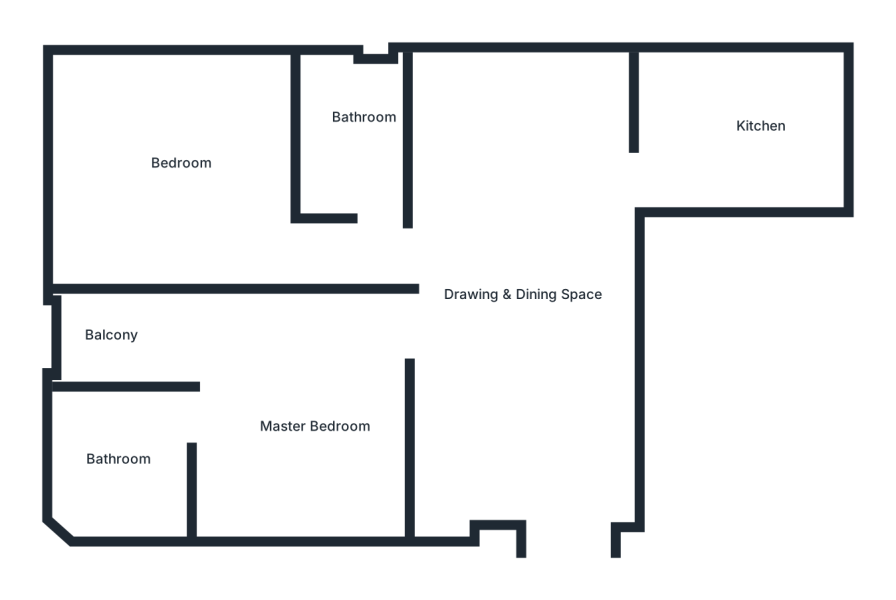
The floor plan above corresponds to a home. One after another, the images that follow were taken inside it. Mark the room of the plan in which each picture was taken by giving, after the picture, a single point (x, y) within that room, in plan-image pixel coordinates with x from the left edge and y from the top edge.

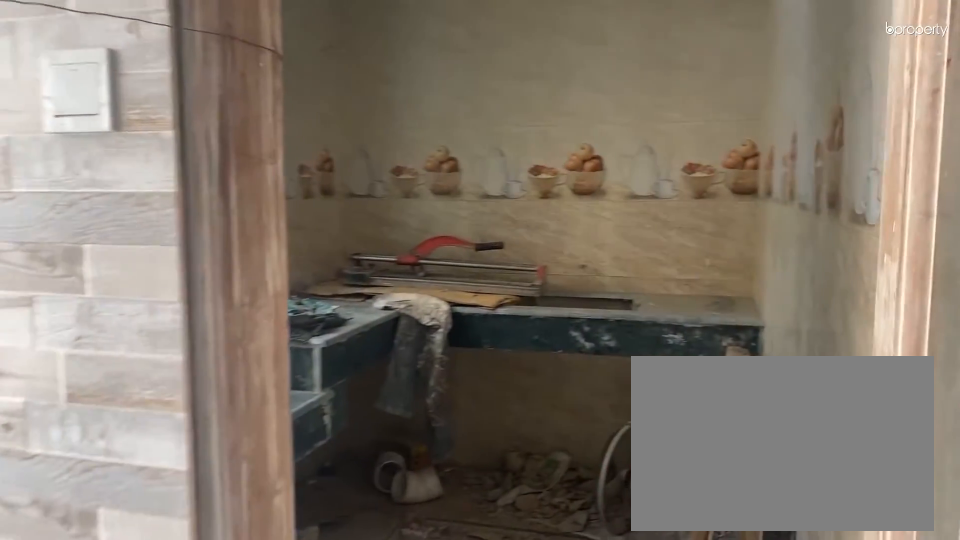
(653, 171)
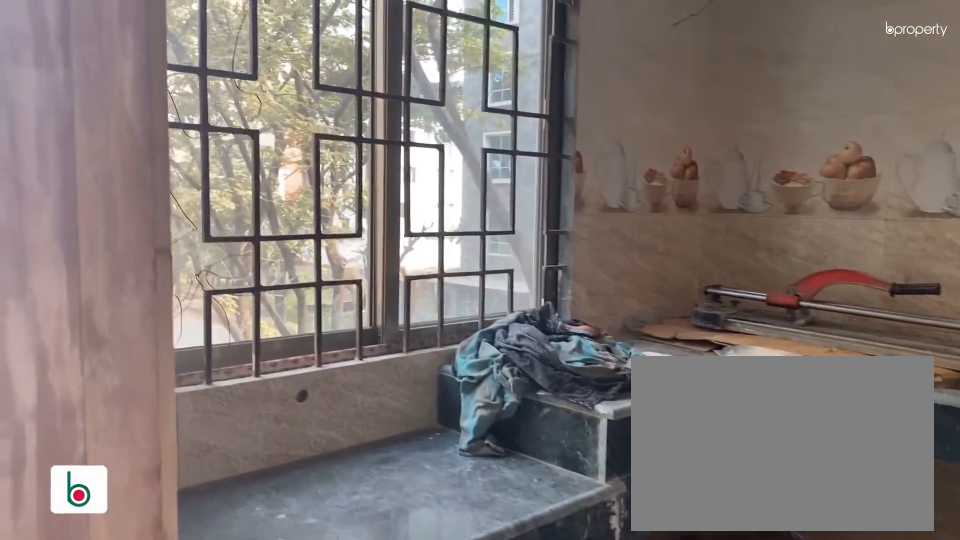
(754, 126)
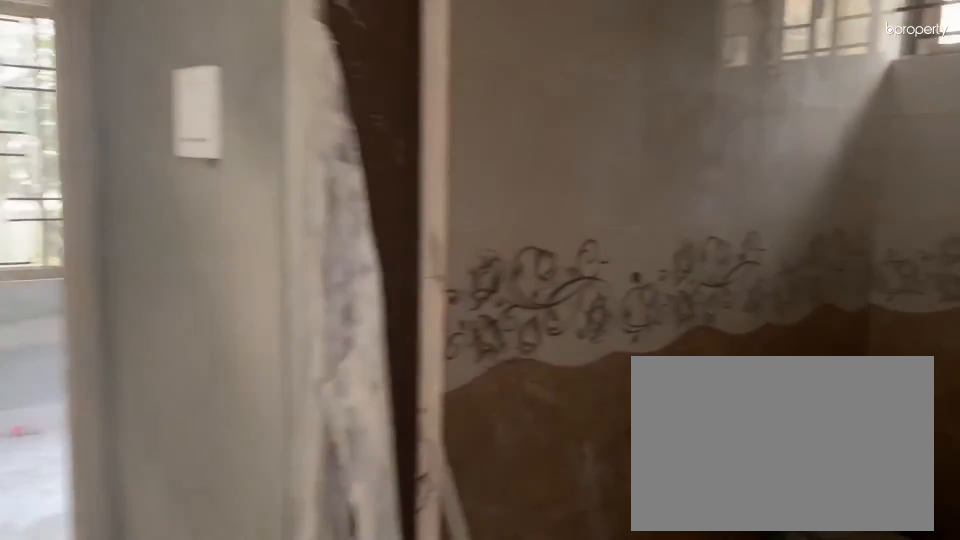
(356, 141)
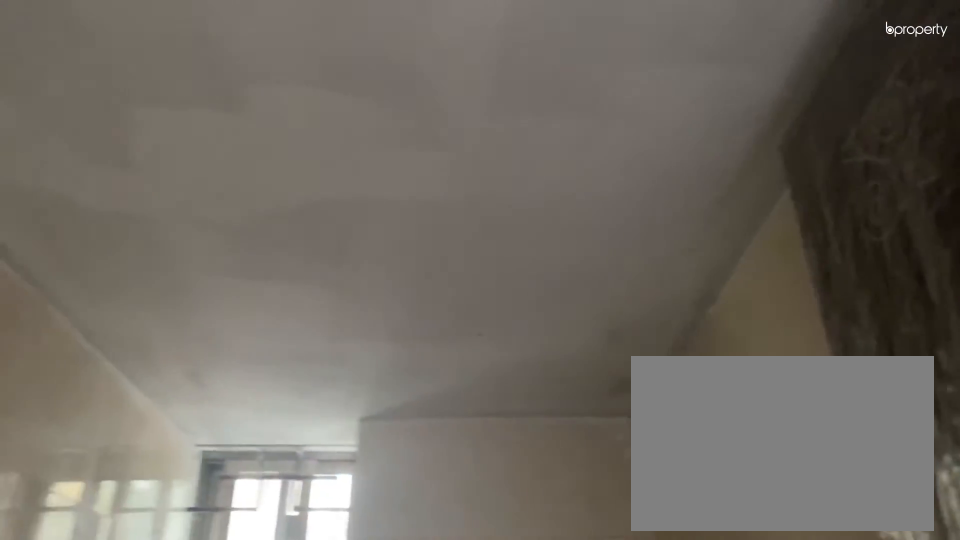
(356, 141)
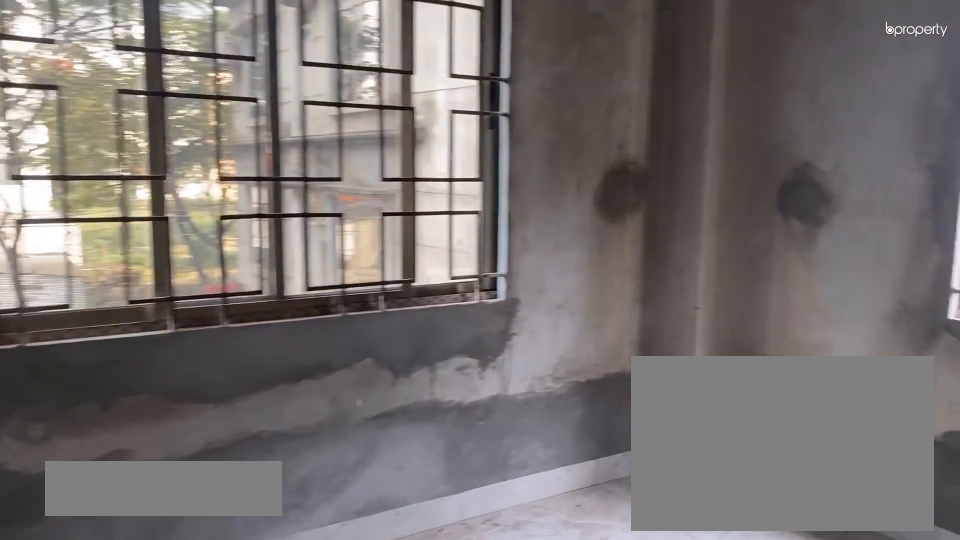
(169, 168)
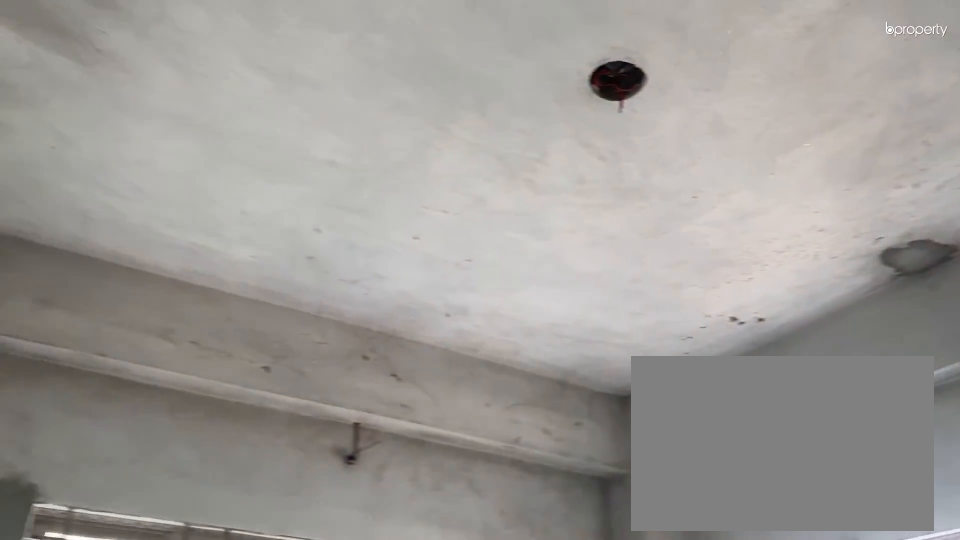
(168, 168)
